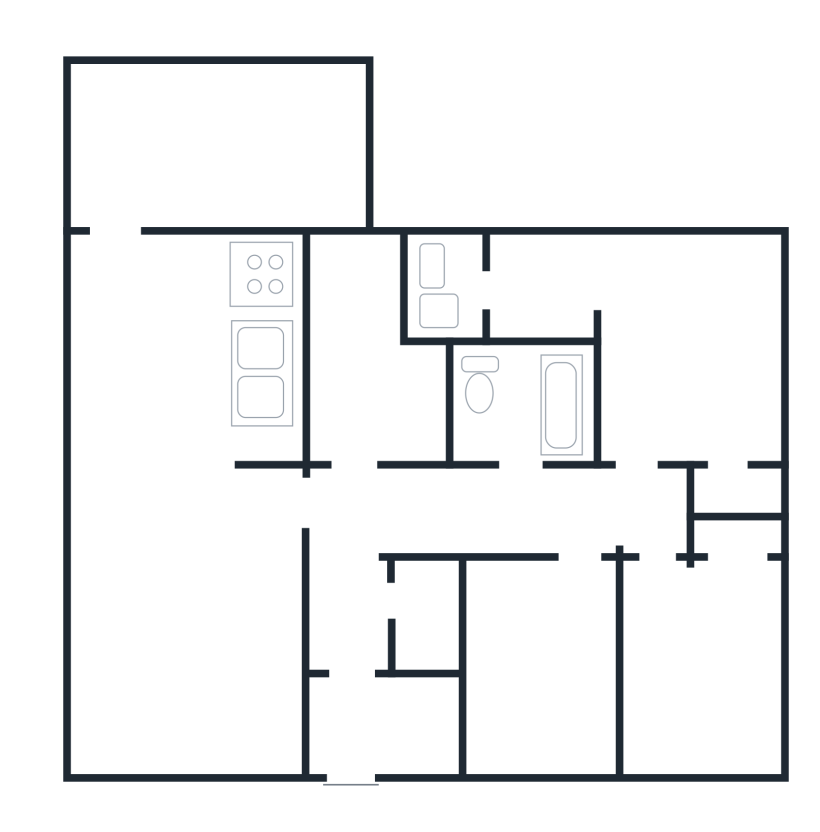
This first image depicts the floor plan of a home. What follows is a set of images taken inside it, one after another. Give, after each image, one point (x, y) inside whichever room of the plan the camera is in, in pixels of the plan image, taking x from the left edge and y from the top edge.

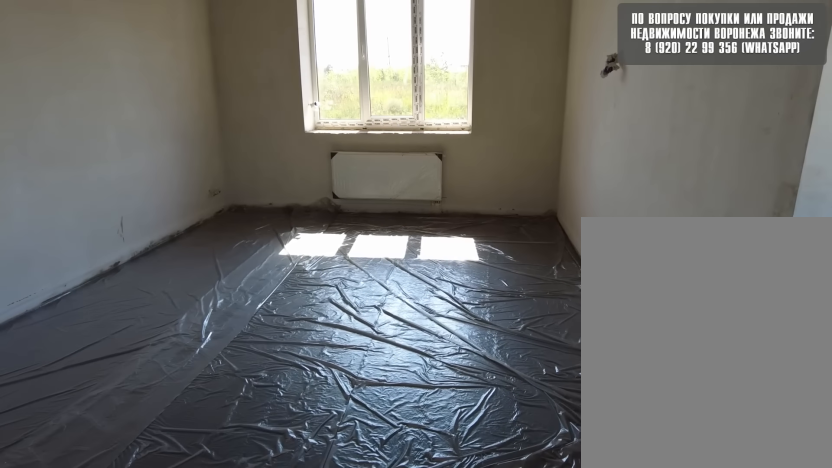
(175, 465)
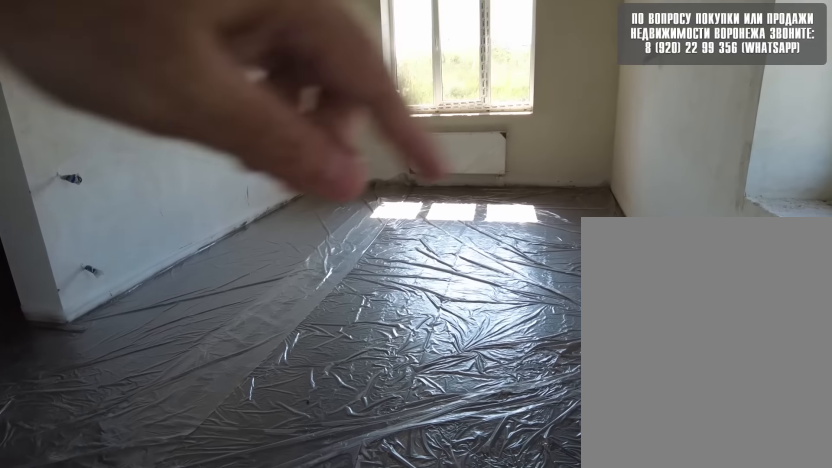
(175, 465)
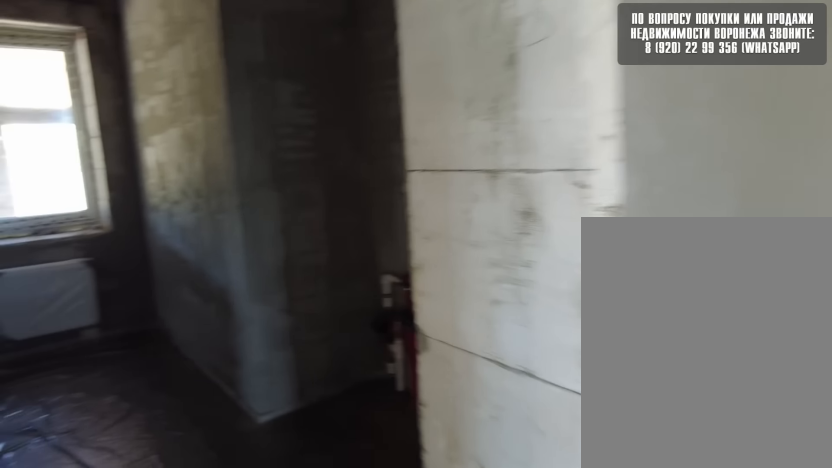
(365, 499)
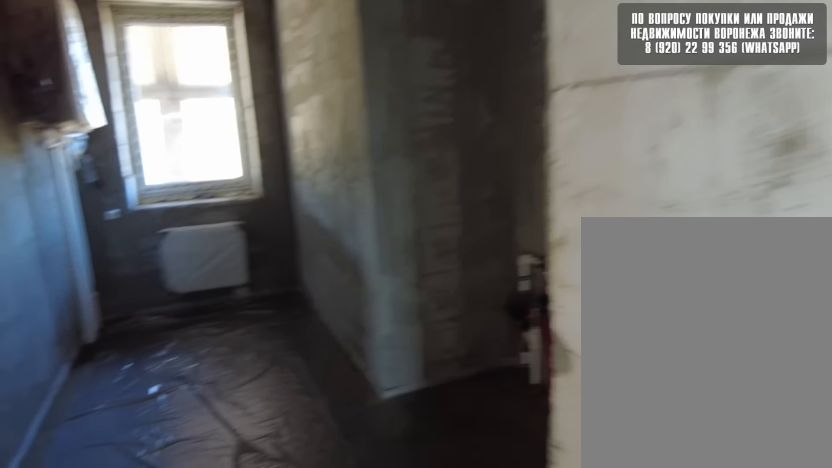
(372, 470)
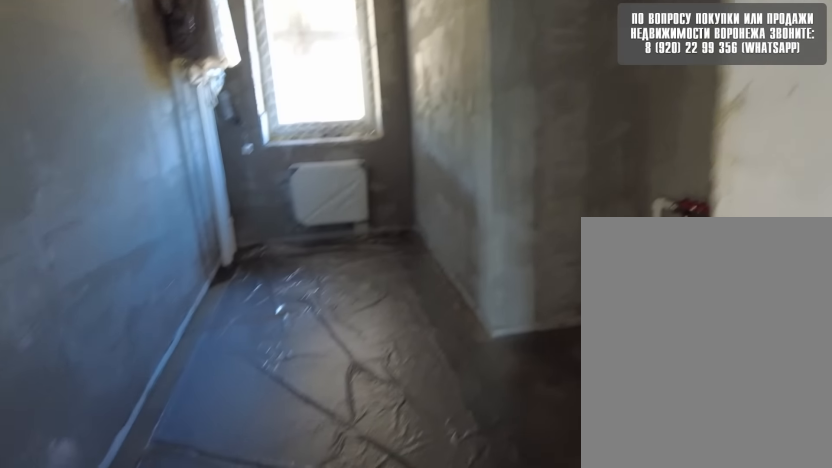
(376, 453)
